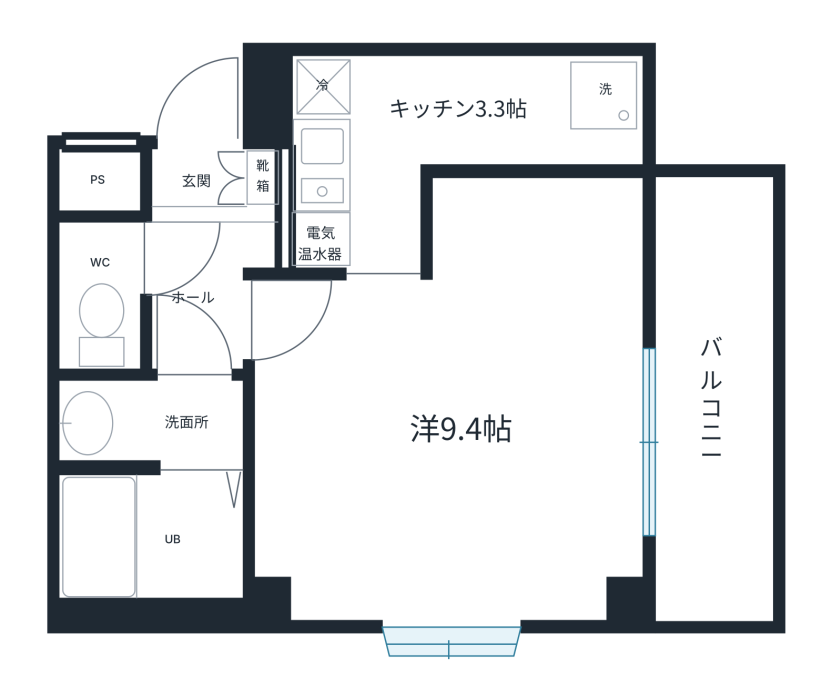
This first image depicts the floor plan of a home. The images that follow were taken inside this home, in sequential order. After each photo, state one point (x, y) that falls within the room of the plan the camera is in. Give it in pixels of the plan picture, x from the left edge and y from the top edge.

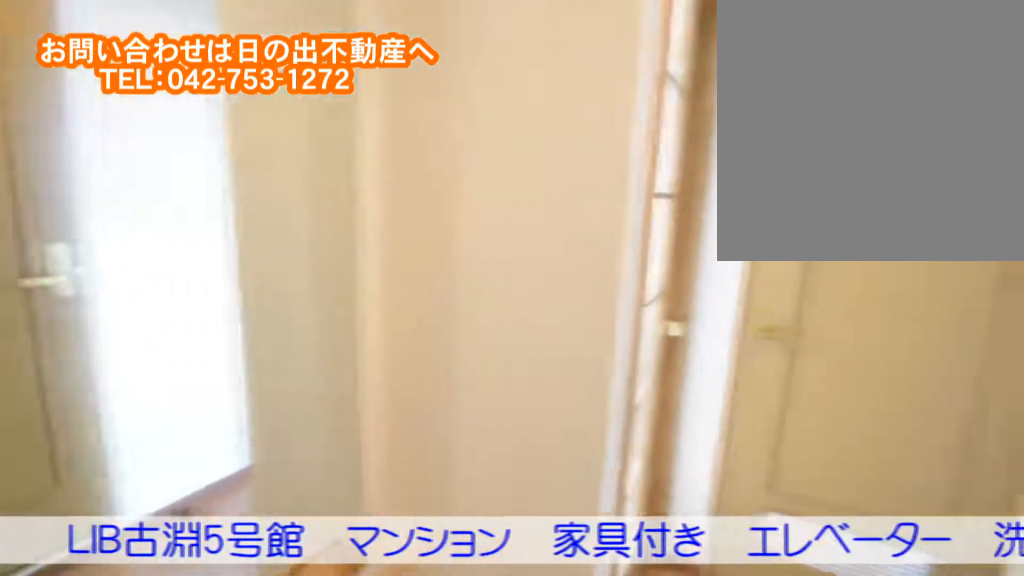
(206, 222)
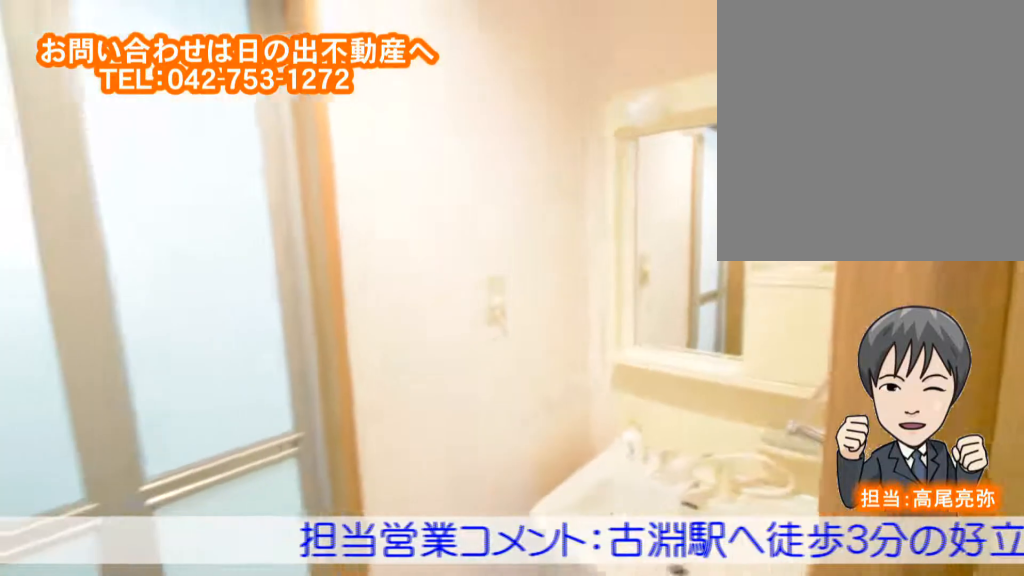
(143, 423)
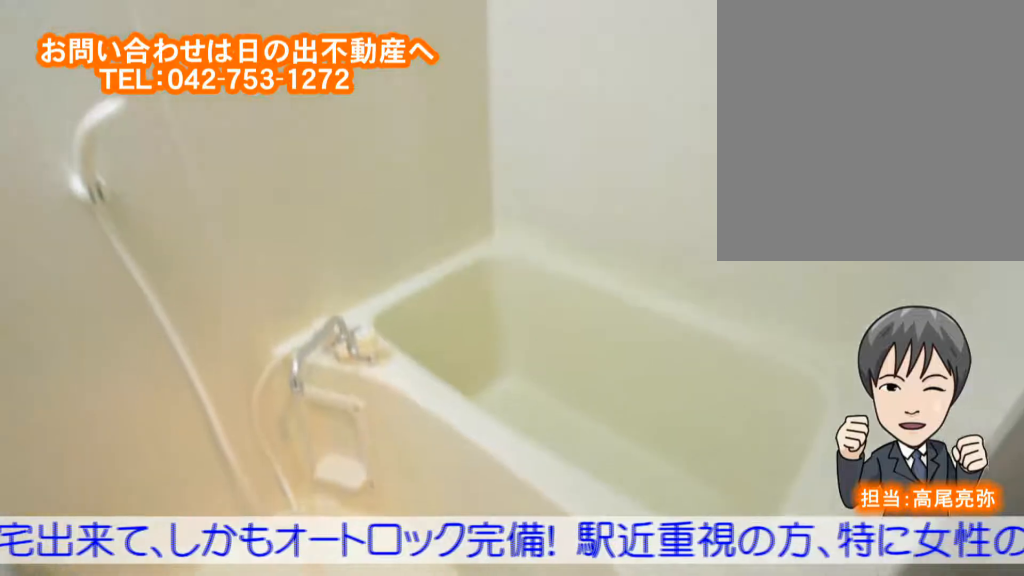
(136, 529)
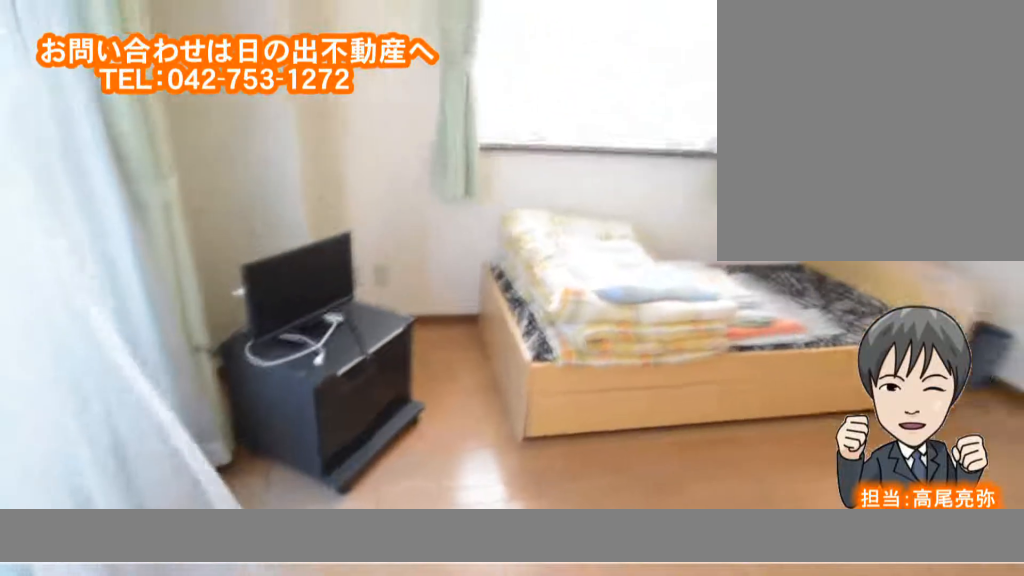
(471, 476)
